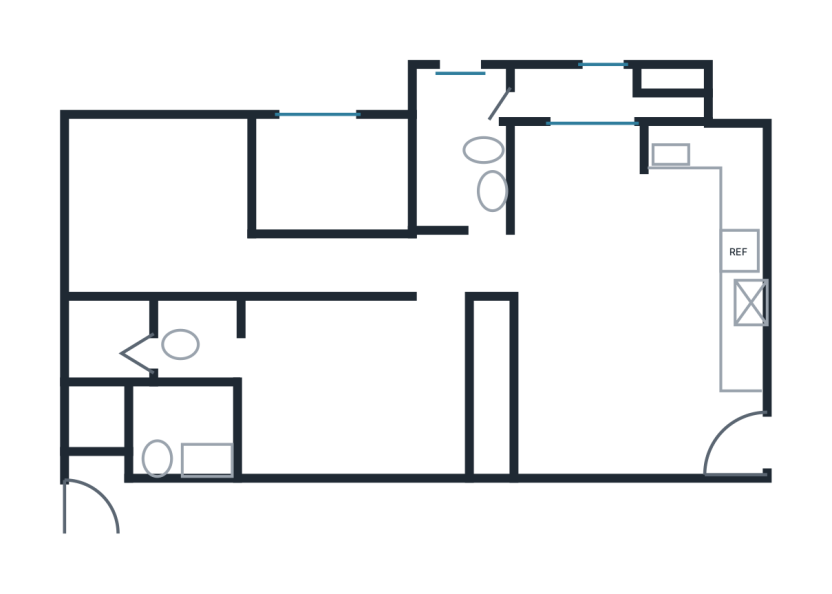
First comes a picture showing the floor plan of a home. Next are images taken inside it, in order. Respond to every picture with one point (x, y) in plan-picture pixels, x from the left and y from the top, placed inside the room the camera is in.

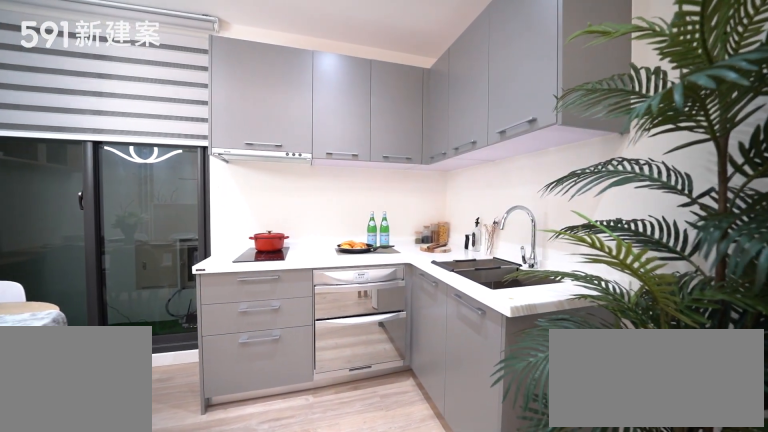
(703, 196)
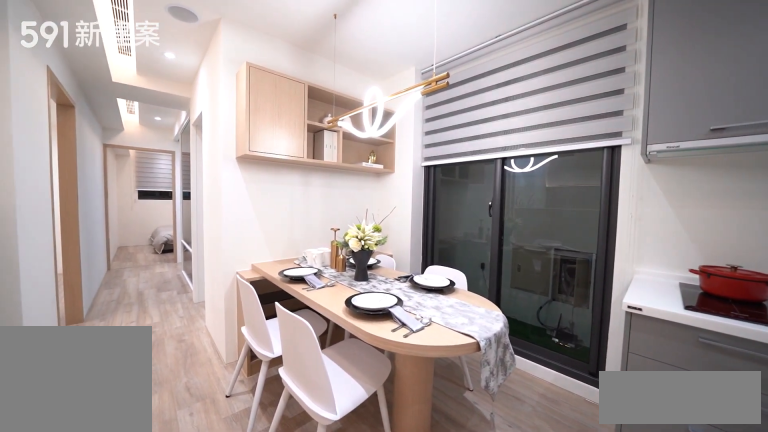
(574, 203)
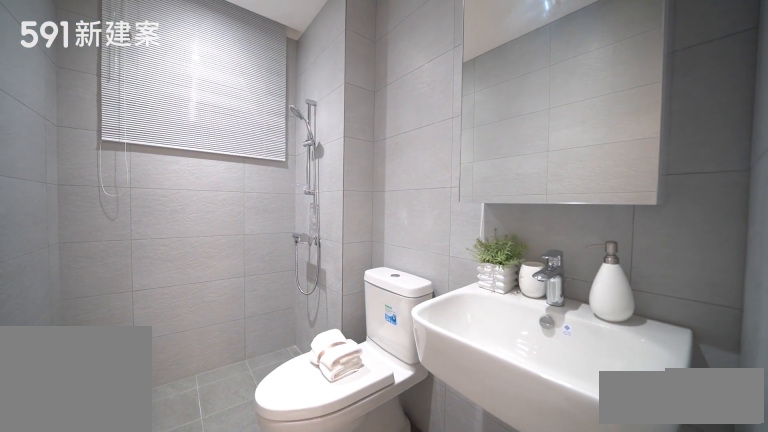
(458, 143)
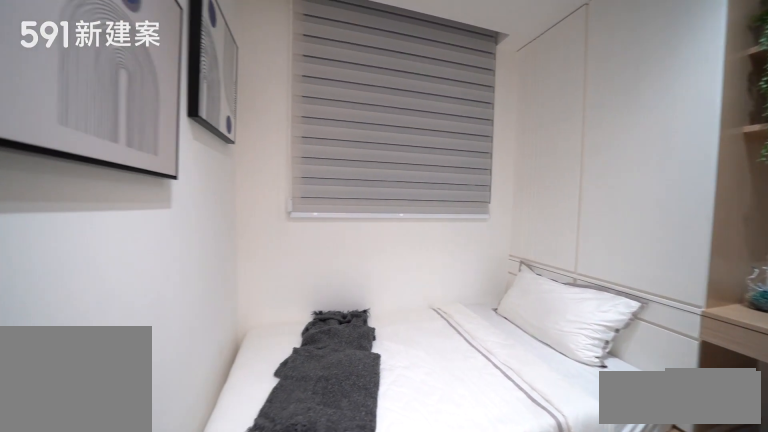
(332, 176)
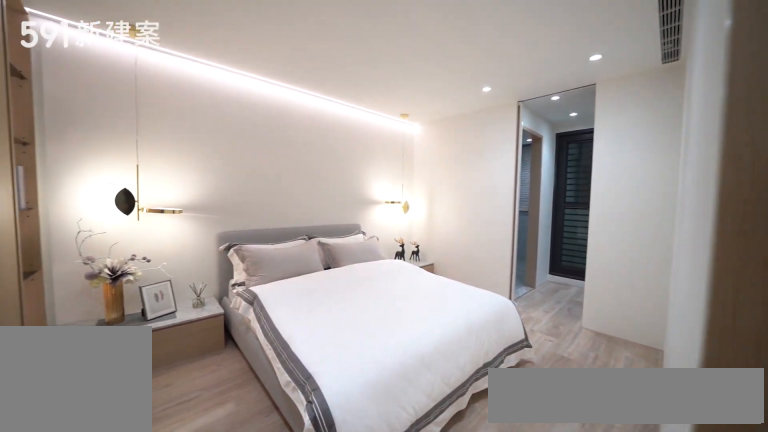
(348, 383)
